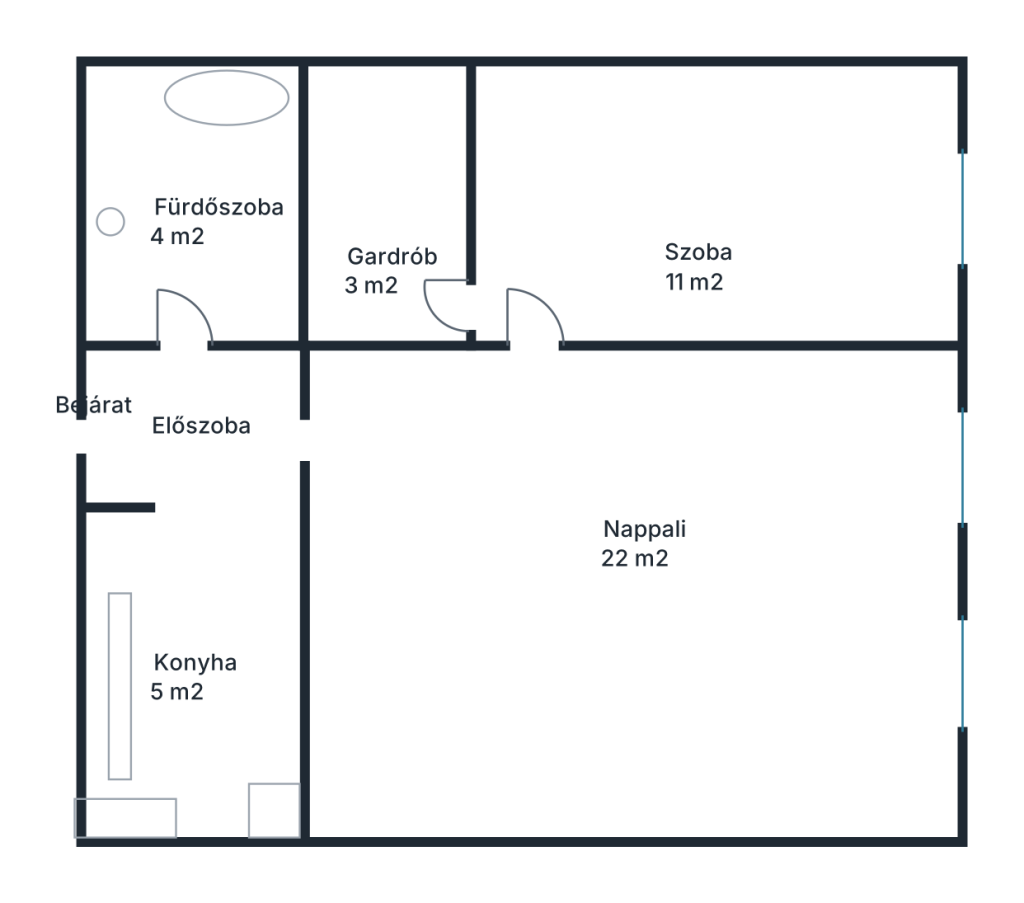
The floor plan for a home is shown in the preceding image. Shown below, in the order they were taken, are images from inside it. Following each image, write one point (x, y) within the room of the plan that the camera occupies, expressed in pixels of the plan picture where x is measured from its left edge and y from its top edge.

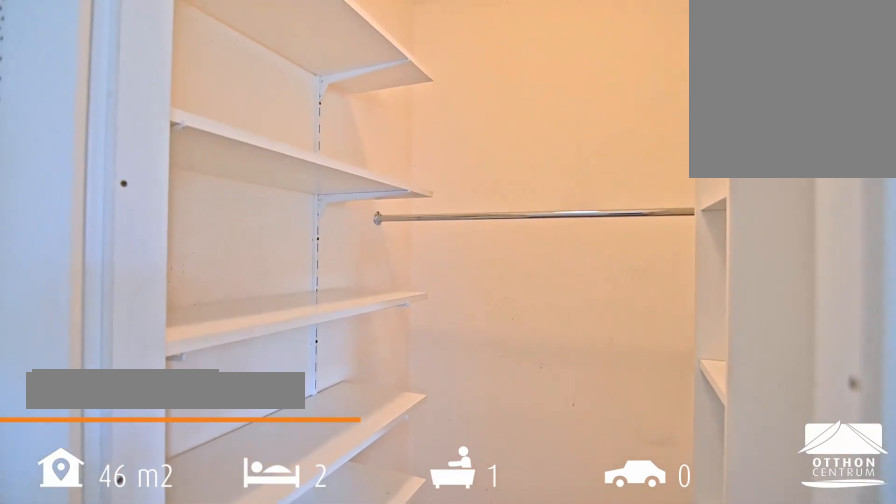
(381, 206)
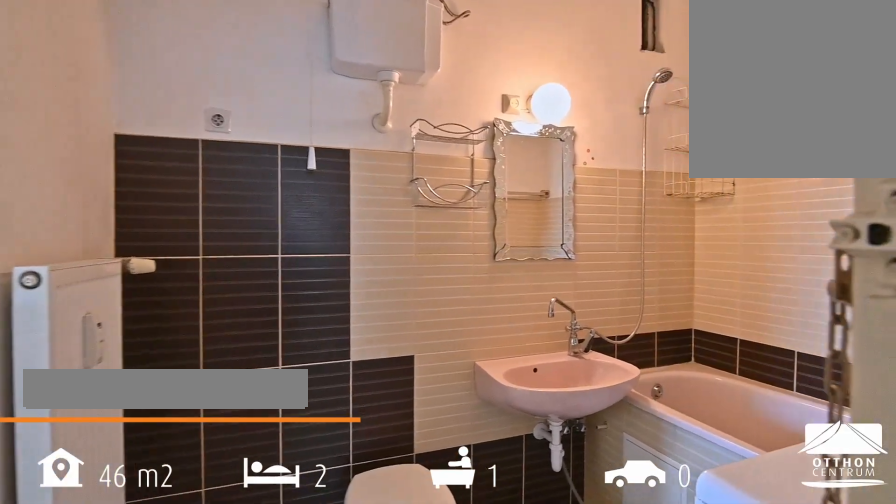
(197, 196)
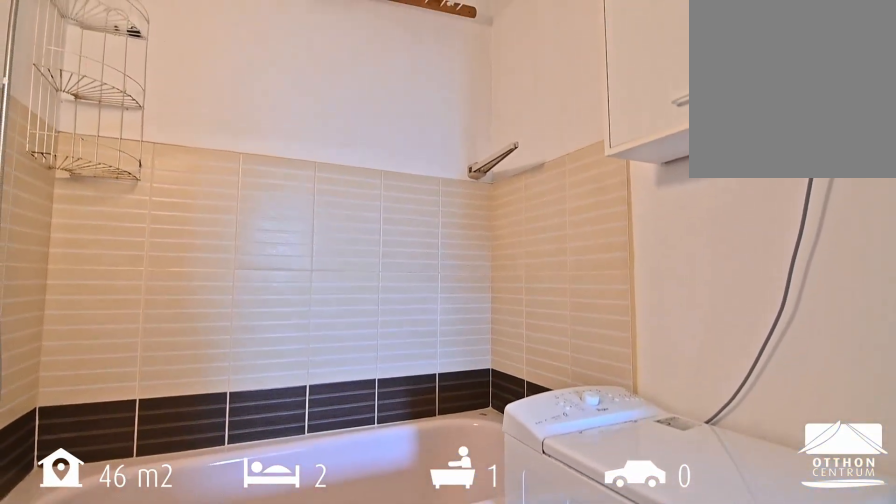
(197, 196)
